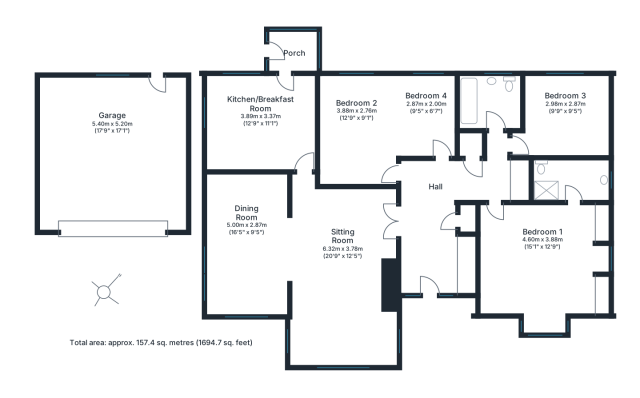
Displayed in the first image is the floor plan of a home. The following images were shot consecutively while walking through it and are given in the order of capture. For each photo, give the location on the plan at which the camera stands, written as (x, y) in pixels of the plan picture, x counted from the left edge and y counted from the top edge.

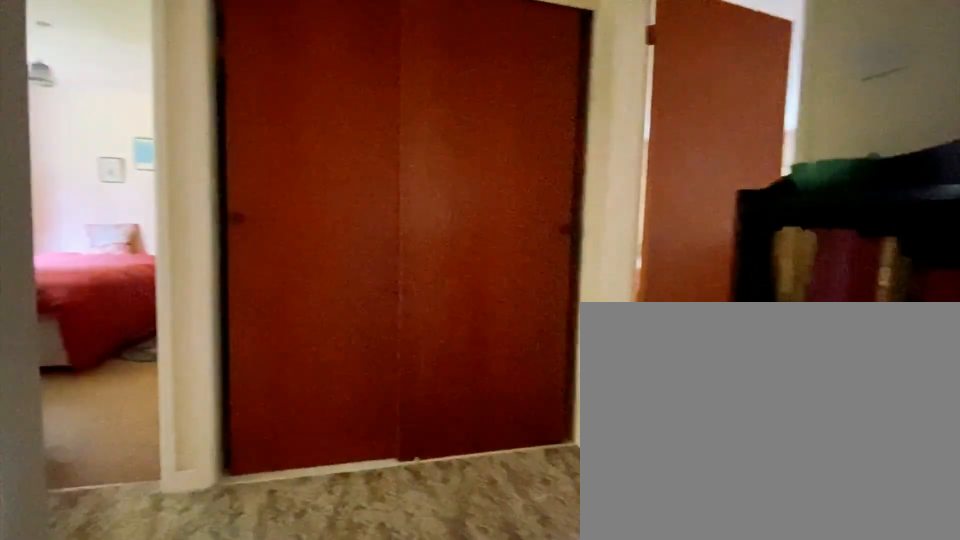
(456, 172)
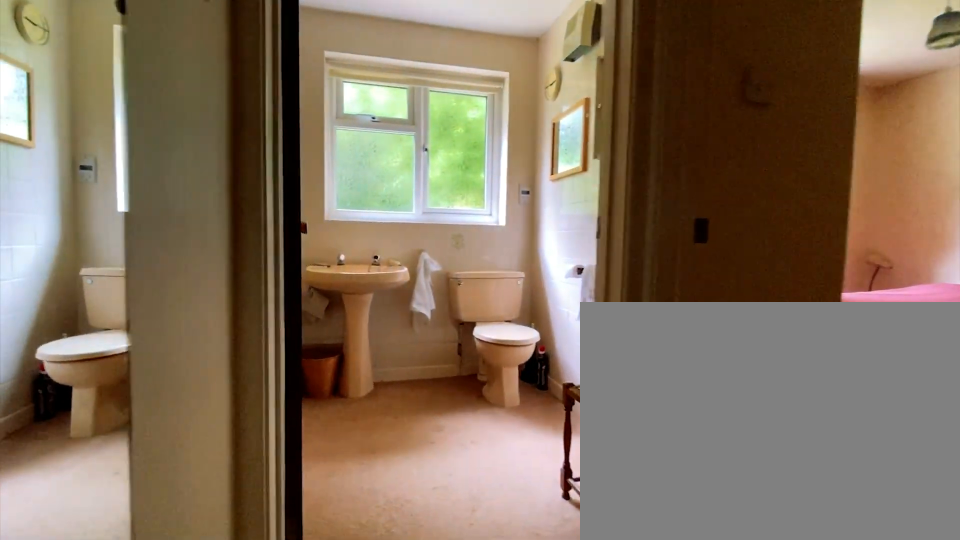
(497, 158)
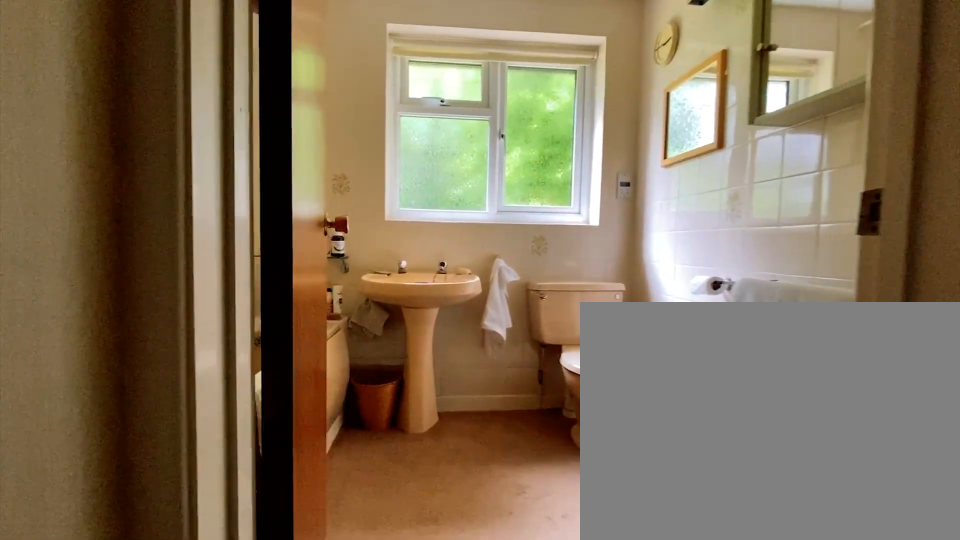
(497, 144)
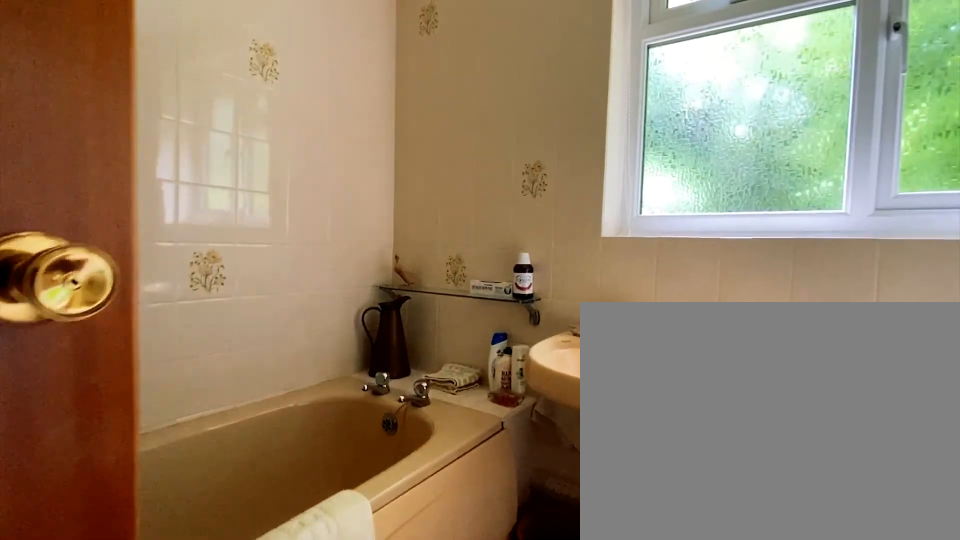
(497, 112)
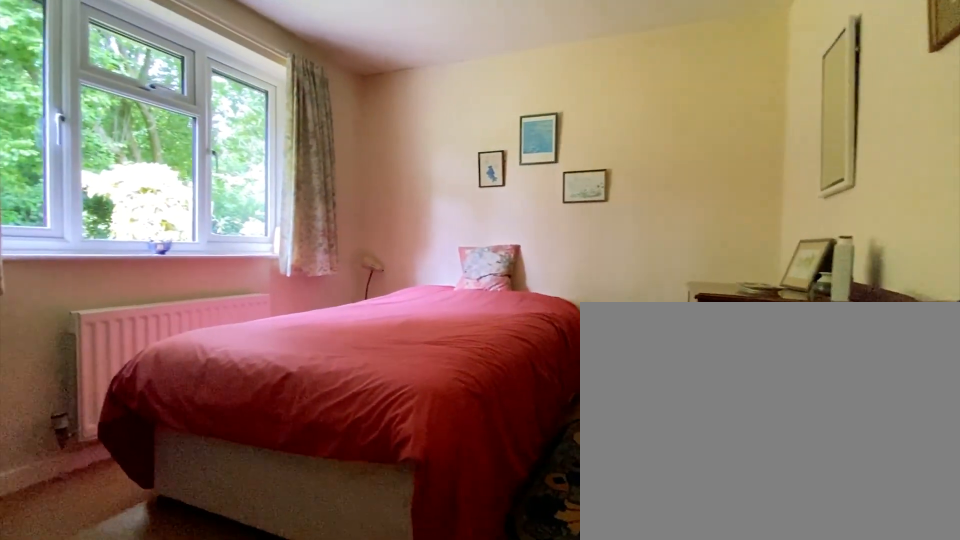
(544, 141)
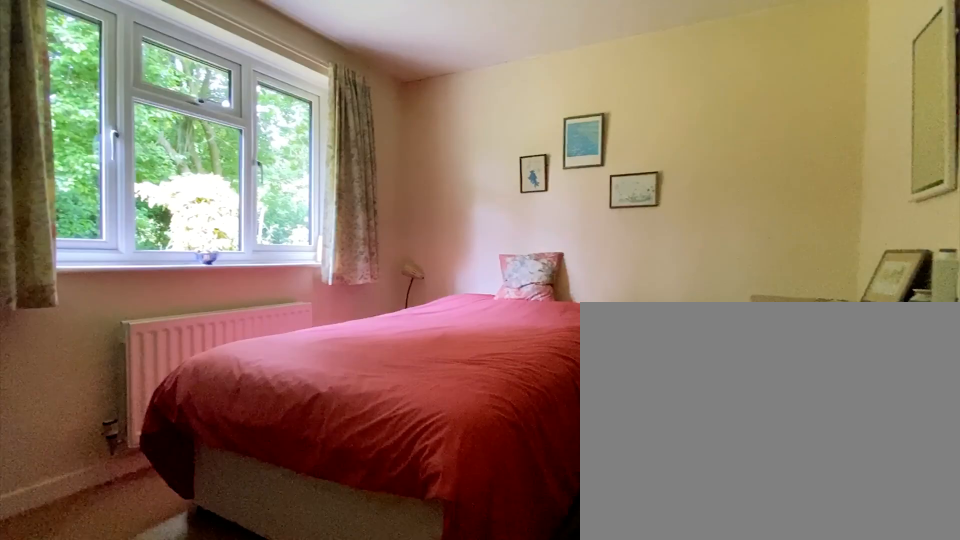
(551, 140)
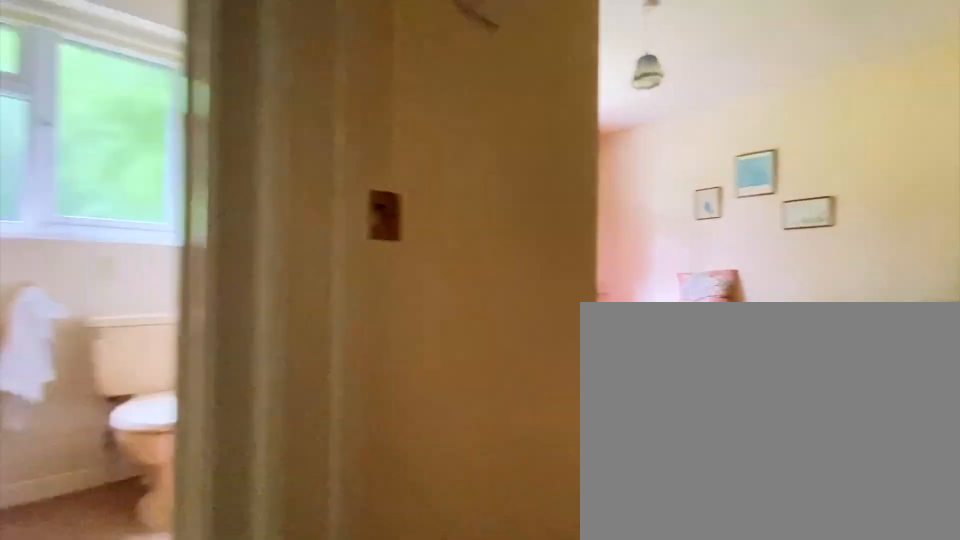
(504, 143)
